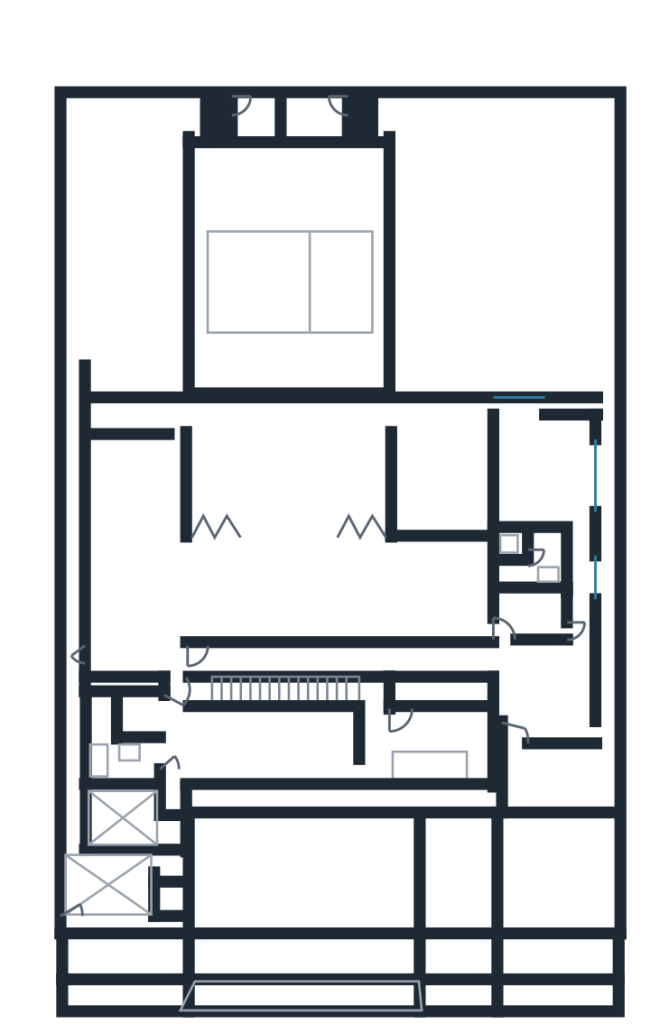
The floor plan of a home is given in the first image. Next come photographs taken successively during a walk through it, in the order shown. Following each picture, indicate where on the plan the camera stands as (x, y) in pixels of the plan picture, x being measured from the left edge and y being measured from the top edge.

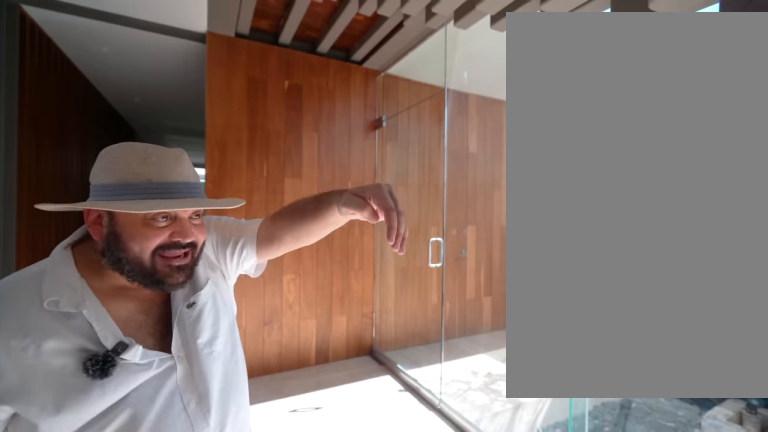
(341, 689)
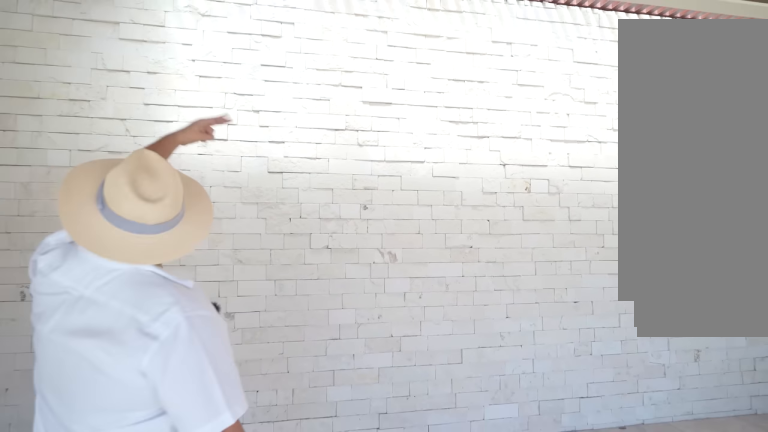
(241, 822)
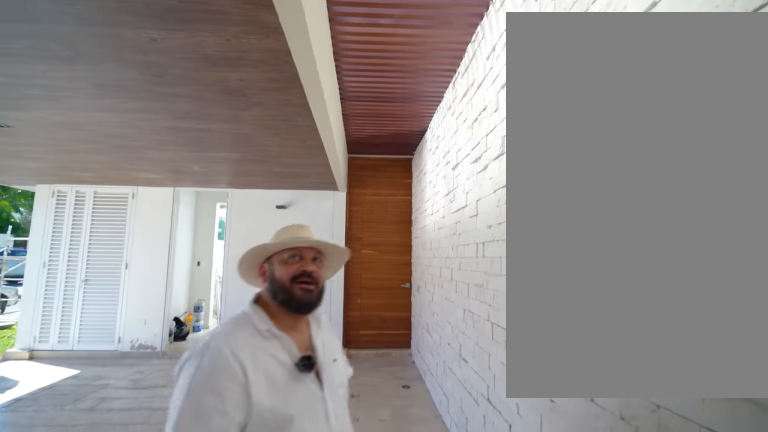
(276, 804)
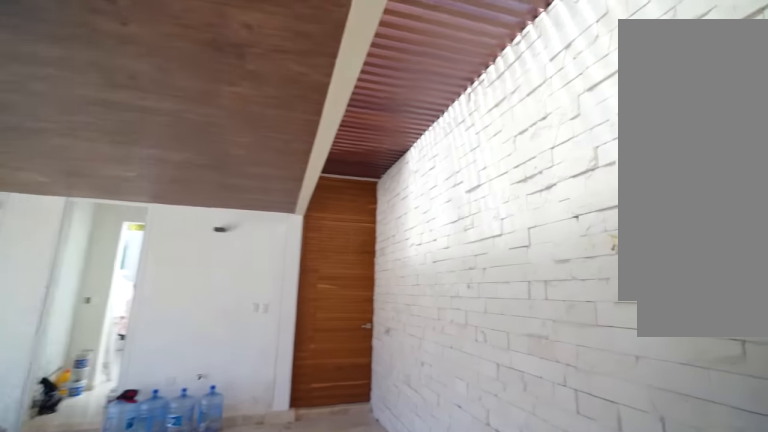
(312, 798)
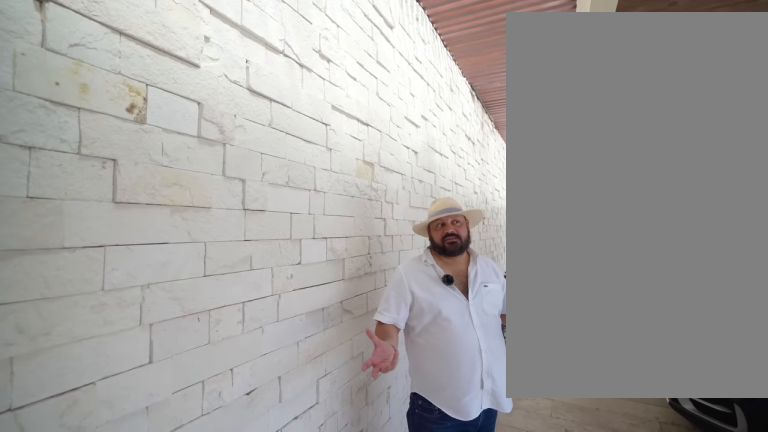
(250, 818)
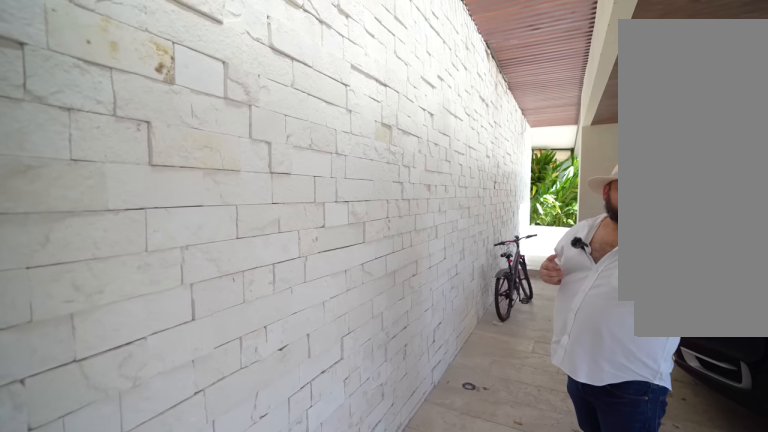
(249, 813)
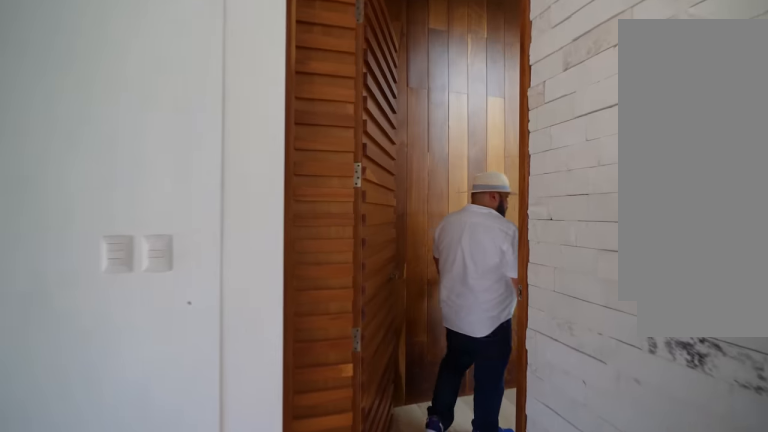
(232, 829)
